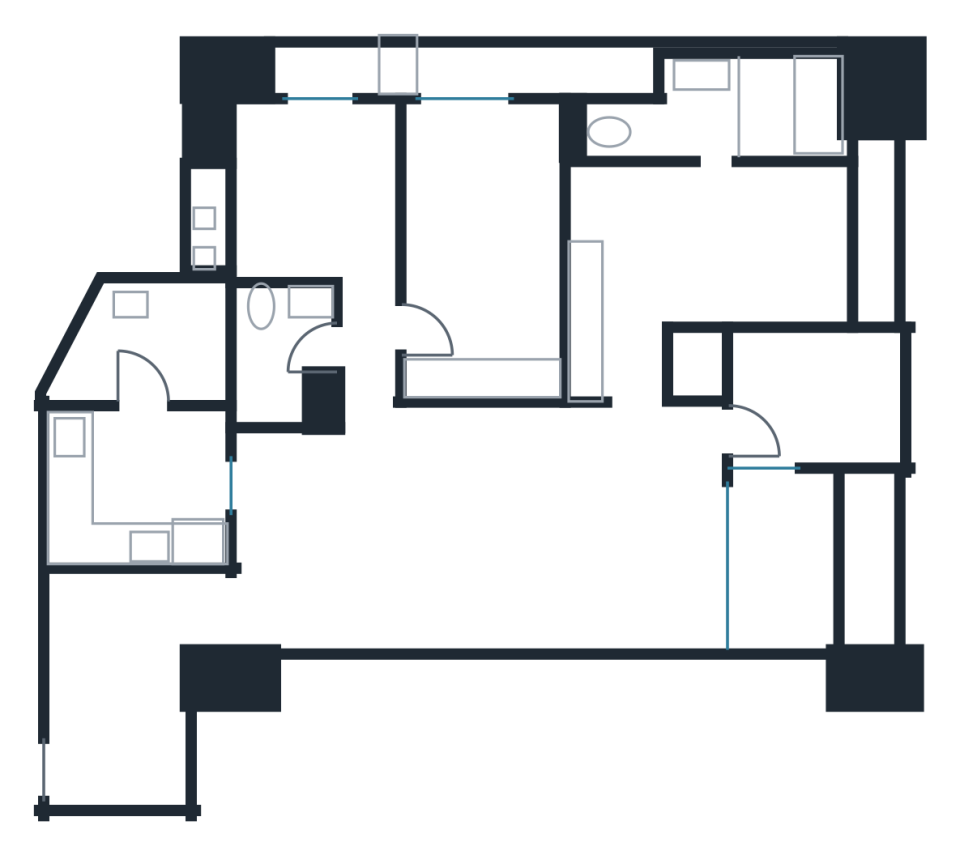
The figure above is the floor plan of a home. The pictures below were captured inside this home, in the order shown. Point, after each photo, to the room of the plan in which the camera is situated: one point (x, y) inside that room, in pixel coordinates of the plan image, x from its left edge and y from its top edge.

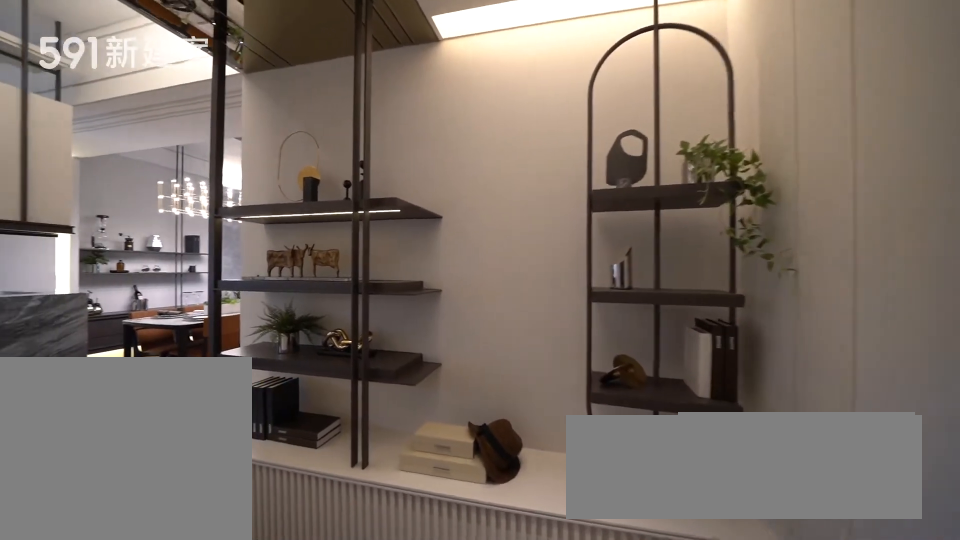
(114, 720)
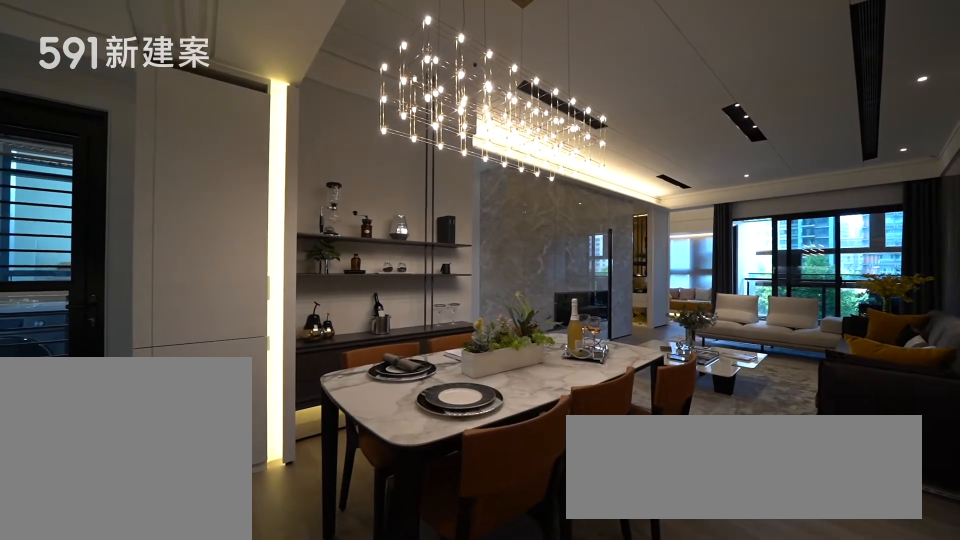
(337, 537)
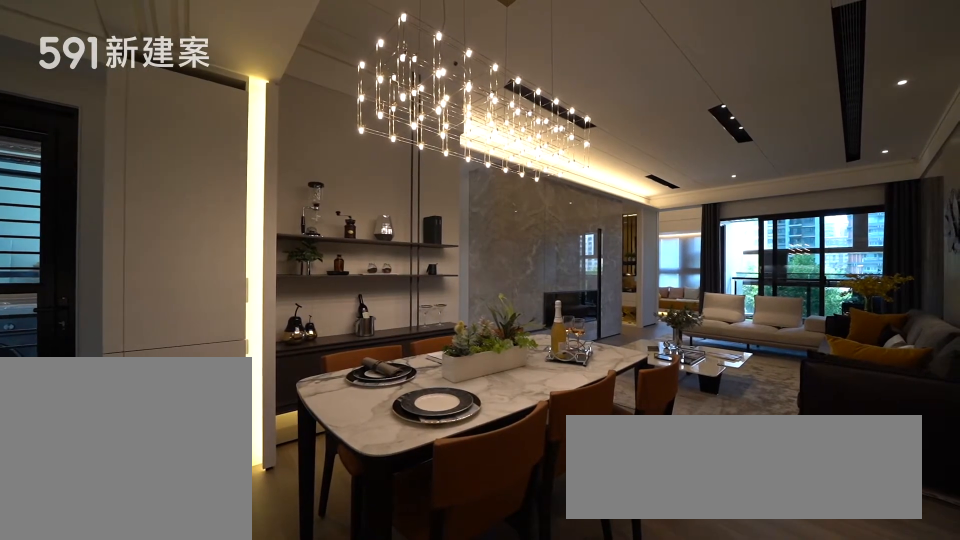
(337, 537)
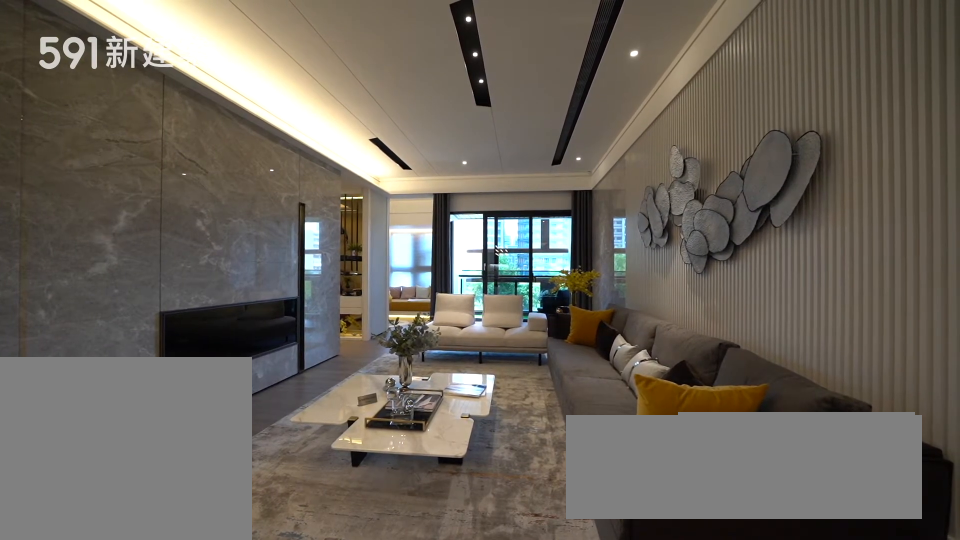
(572, 528)
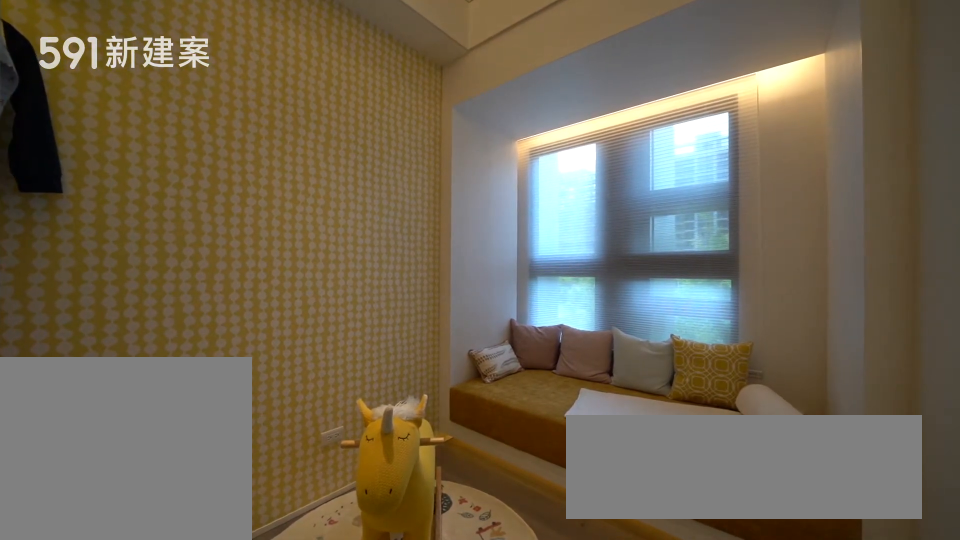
(811, 392)
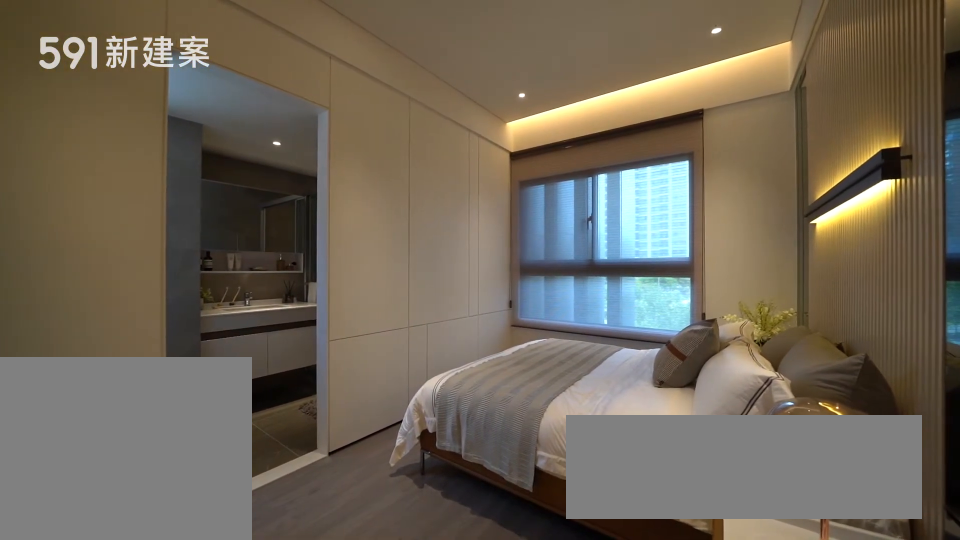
(701, 257)
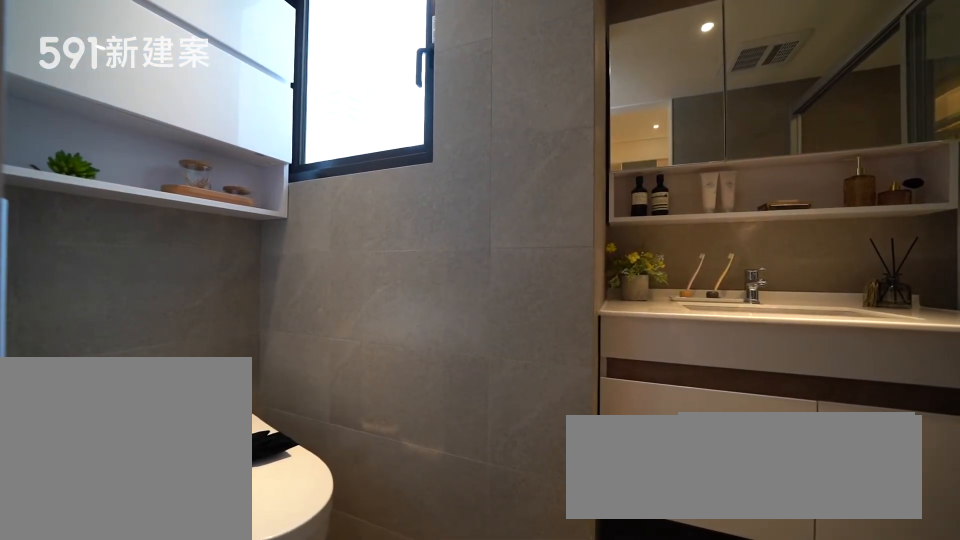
(720, 108)
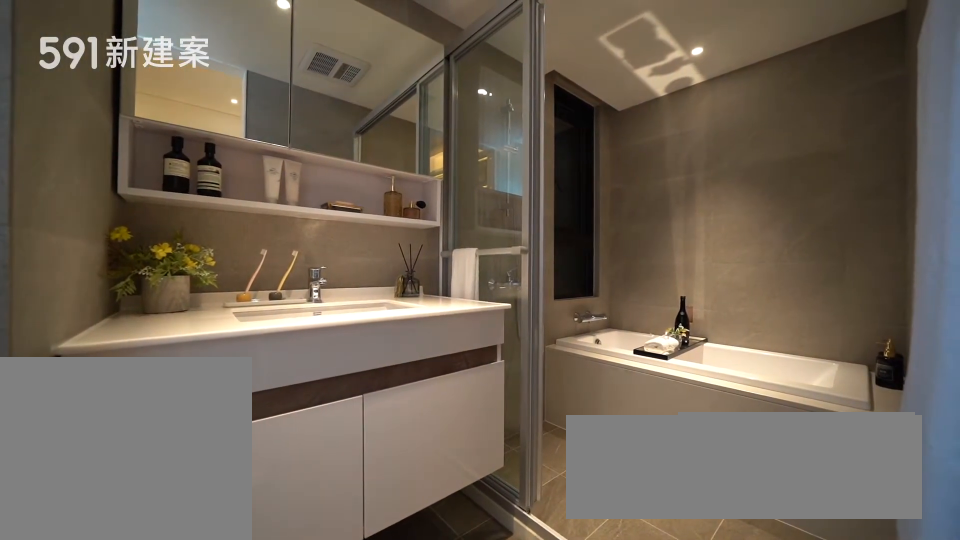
(720, 108)
